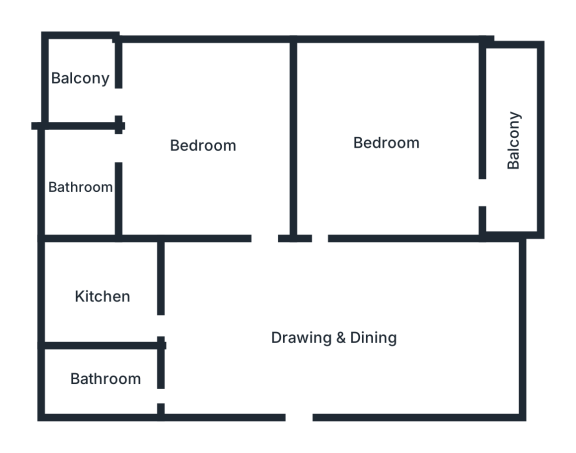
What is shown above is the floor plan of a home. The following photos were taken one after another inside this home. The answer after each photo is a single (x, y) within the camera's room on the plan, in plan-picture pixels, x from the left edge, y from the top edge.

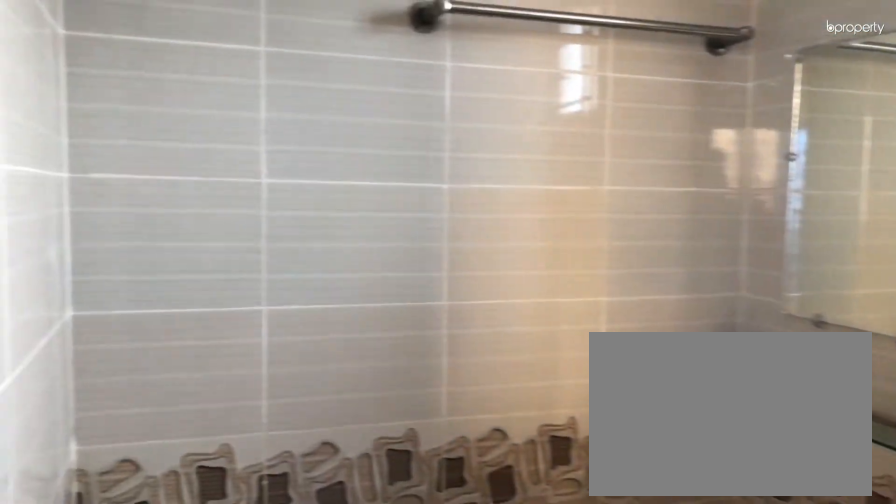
(78, 178)
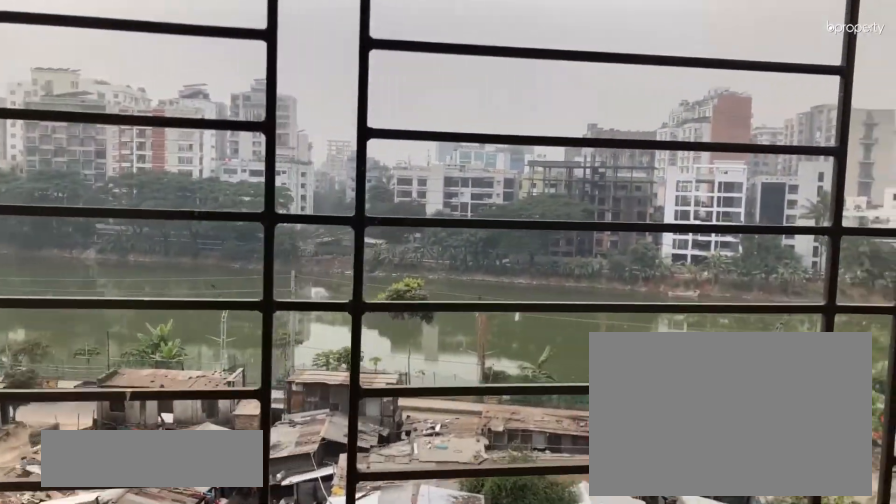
(88, 97)
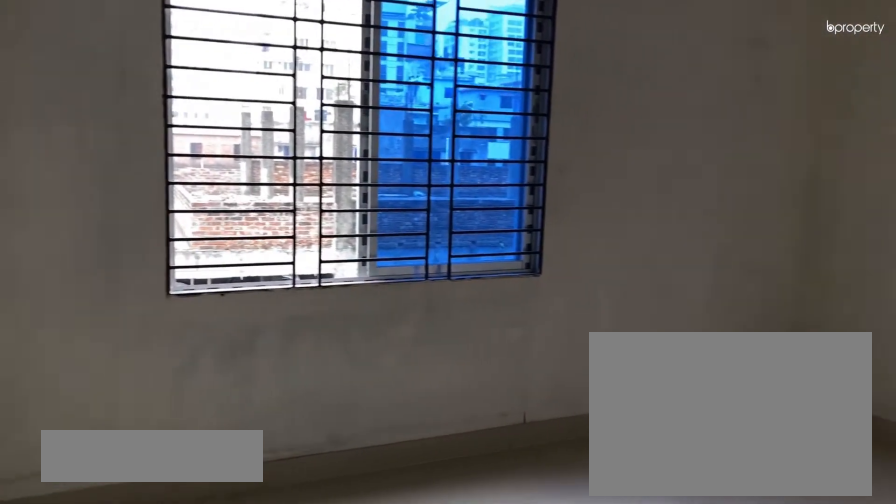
(386, 151)
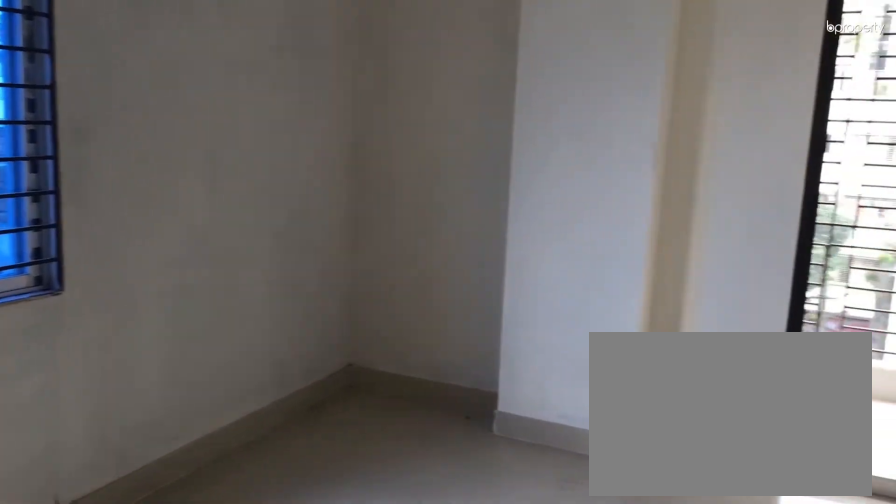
(386, 151)
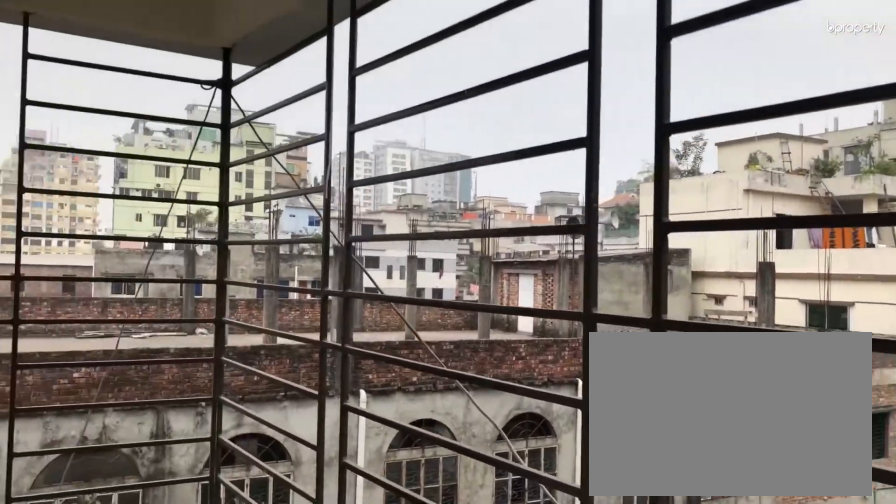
(514, 145)
